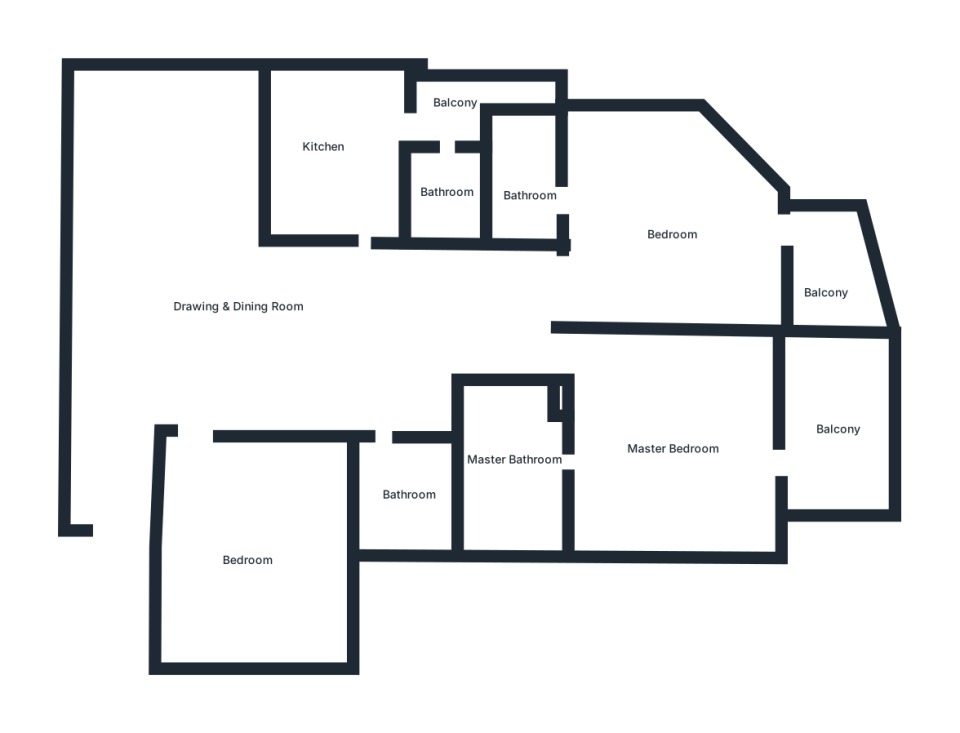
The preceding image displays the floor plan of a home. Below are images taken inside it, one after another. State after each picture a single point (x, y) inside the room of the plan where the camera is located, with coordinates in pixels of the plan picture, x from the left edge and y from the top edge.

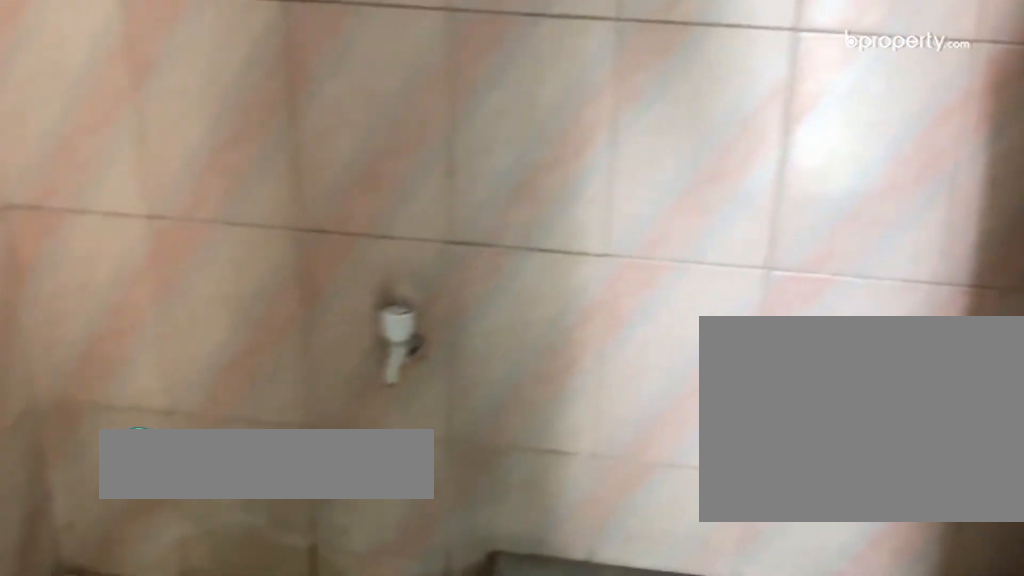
(406, 484)
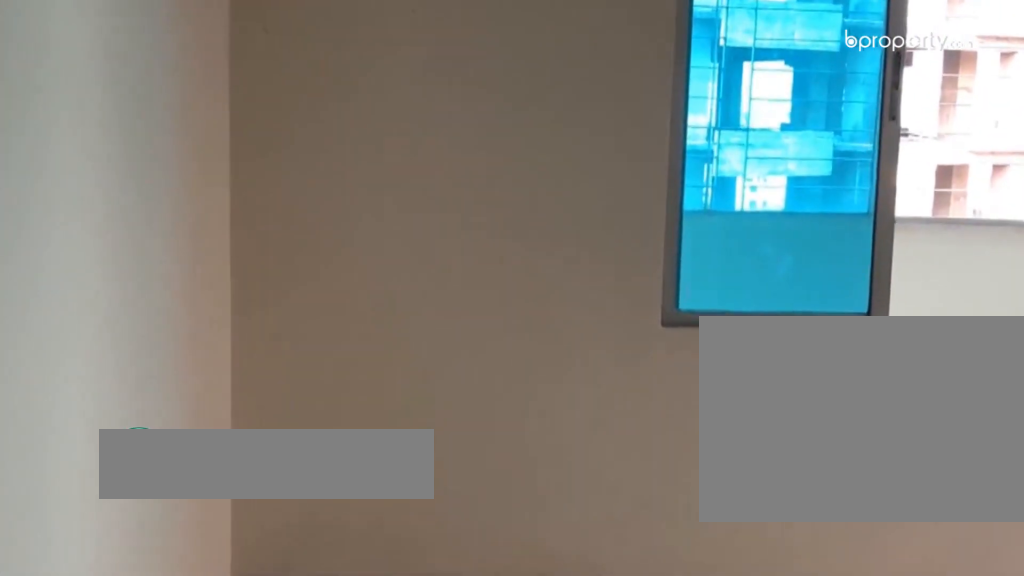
(654, 386)
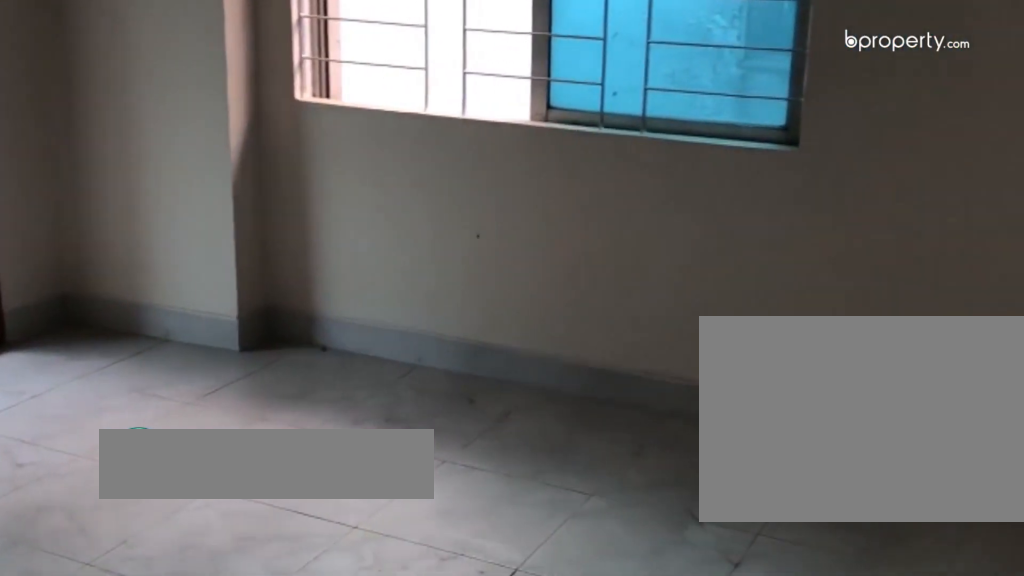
(654, 386)
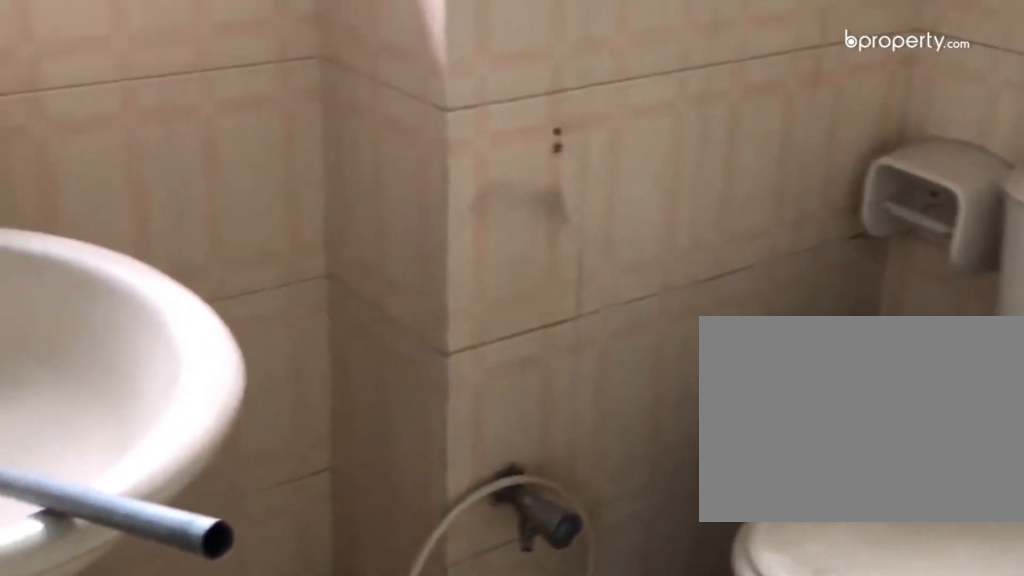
(513, 462)
